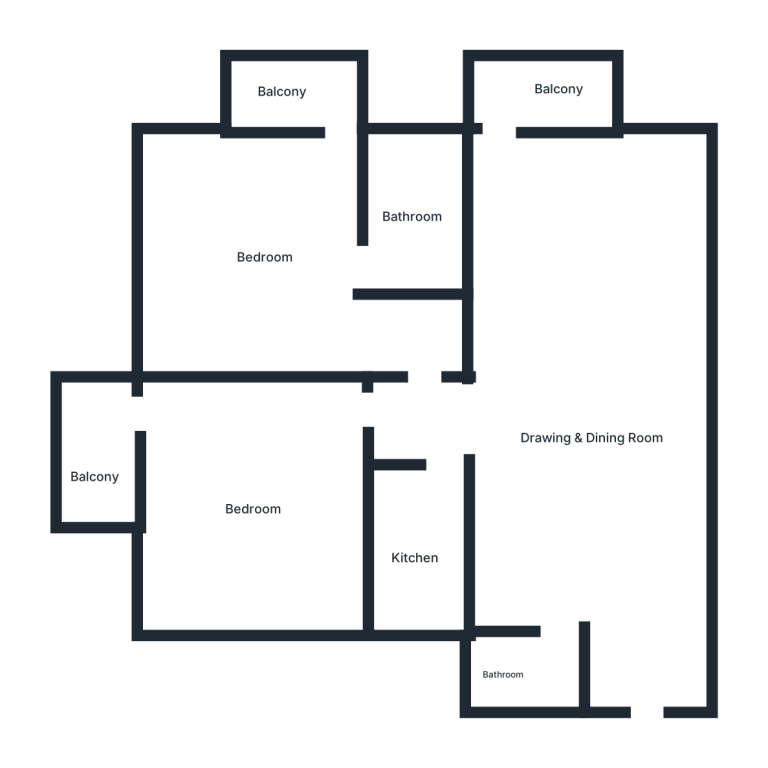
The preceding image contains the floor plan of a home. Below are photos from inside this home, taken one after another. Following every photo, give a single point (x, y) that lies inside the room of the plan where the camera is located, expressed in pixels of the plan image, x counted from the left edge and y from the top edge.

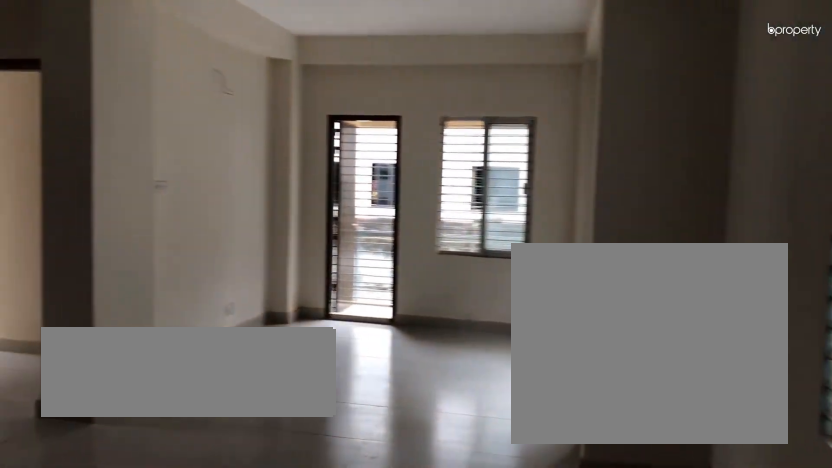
(642, 668)
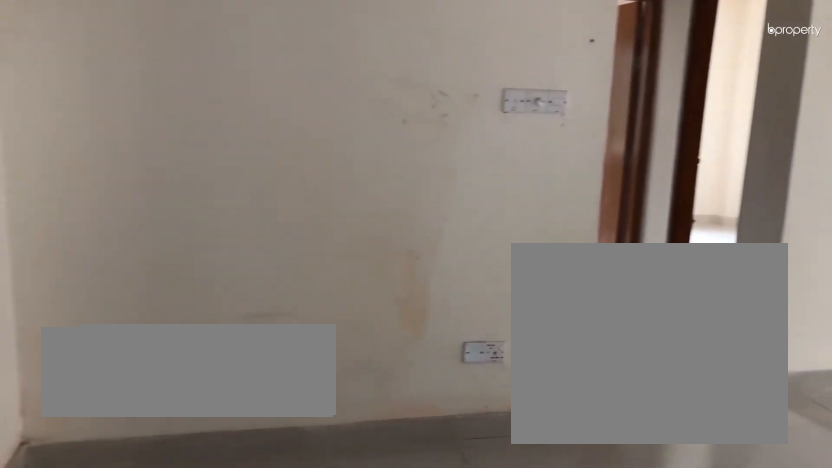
(574, 507)
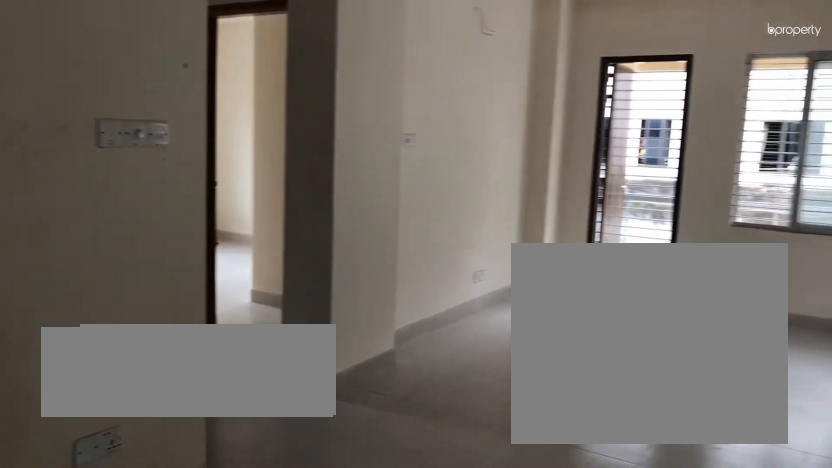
(574, 507)
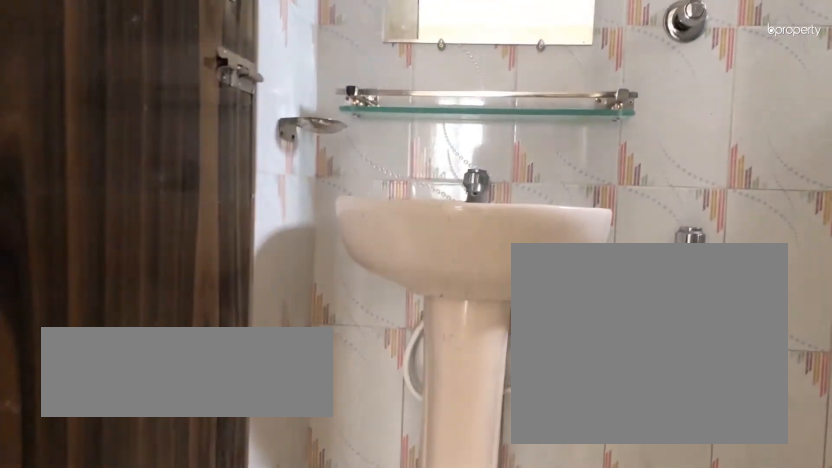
(527, 667)
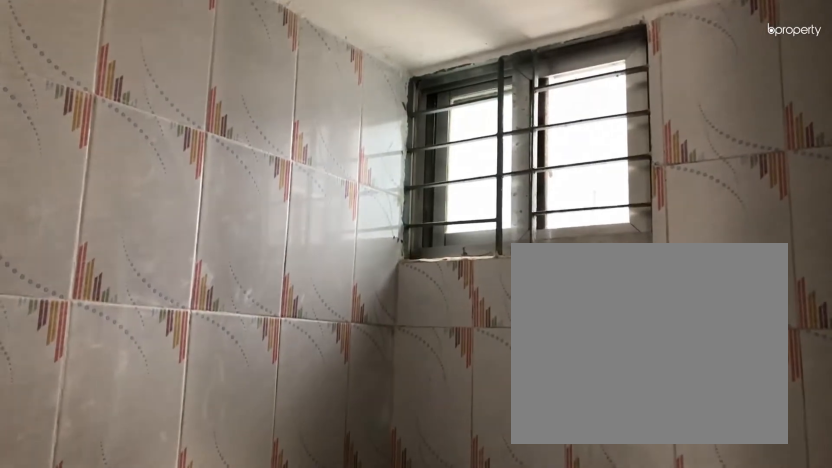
(527, 667)
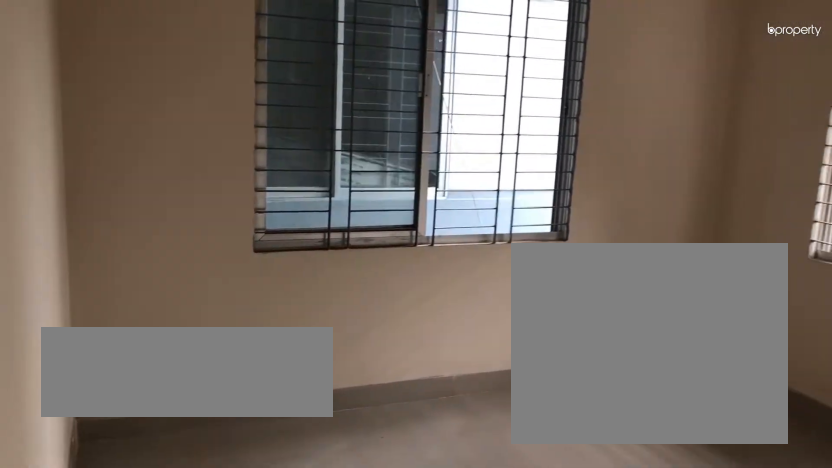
(255, 501)
